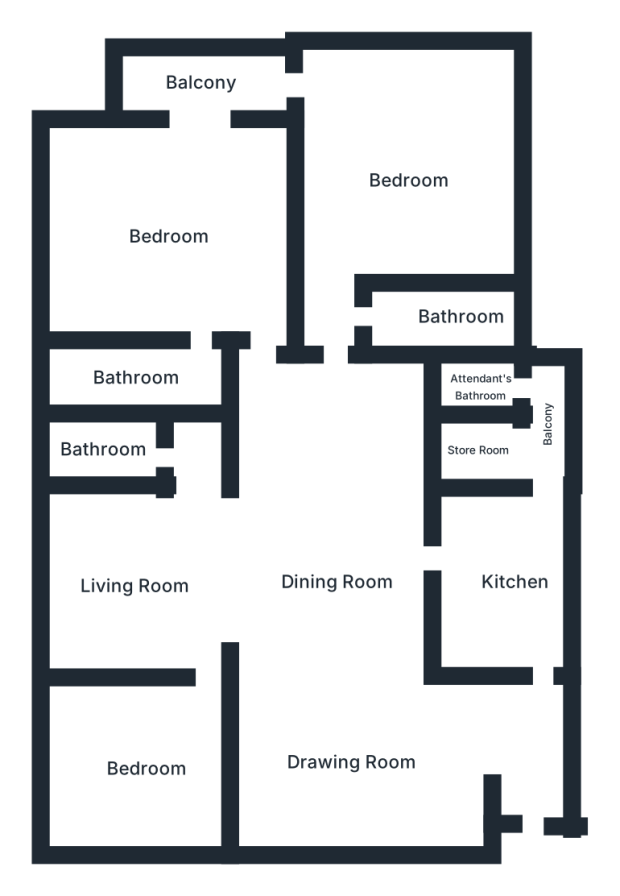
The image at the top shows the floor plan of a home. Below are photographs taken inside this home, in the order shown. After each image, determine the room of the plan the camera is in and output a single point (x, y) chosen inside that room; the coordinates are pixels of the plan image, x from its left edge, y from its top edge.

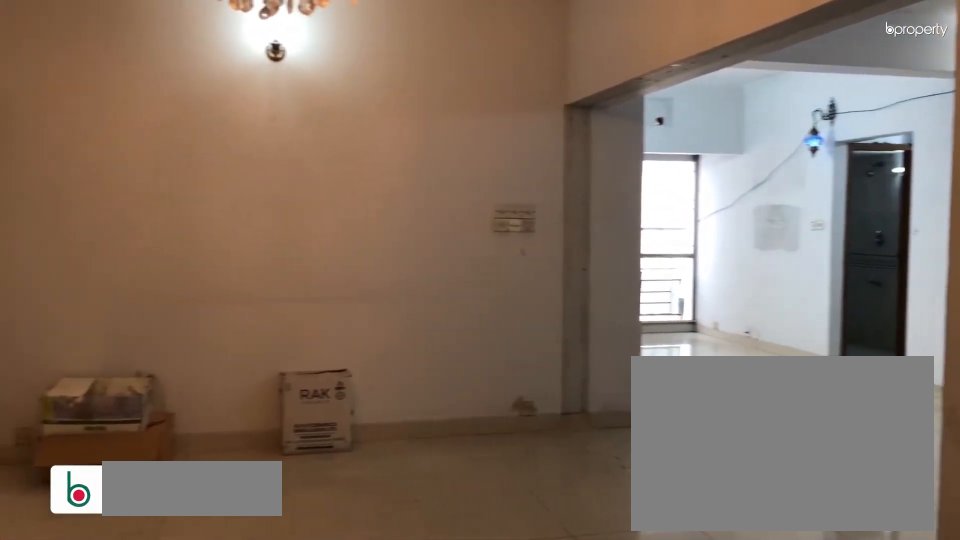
(352, 757)
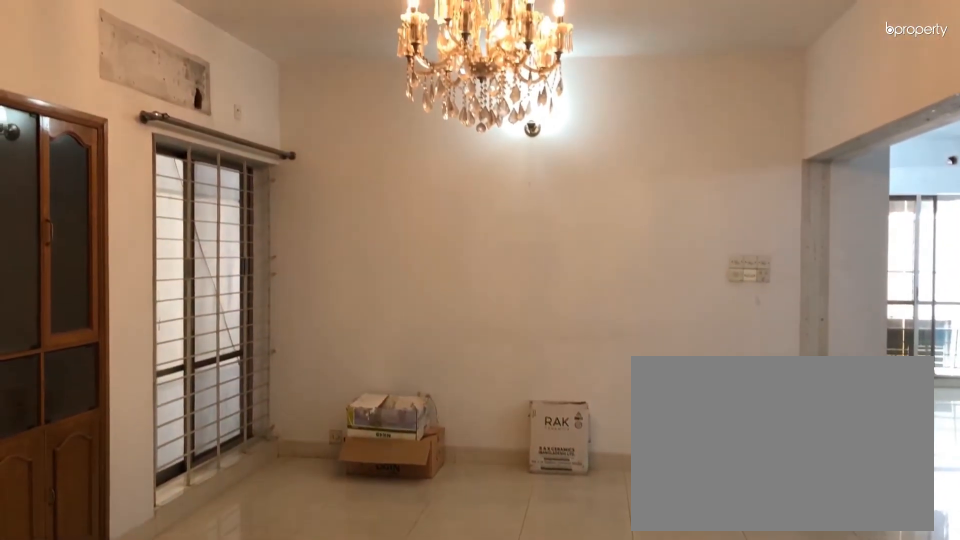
(352, 757)
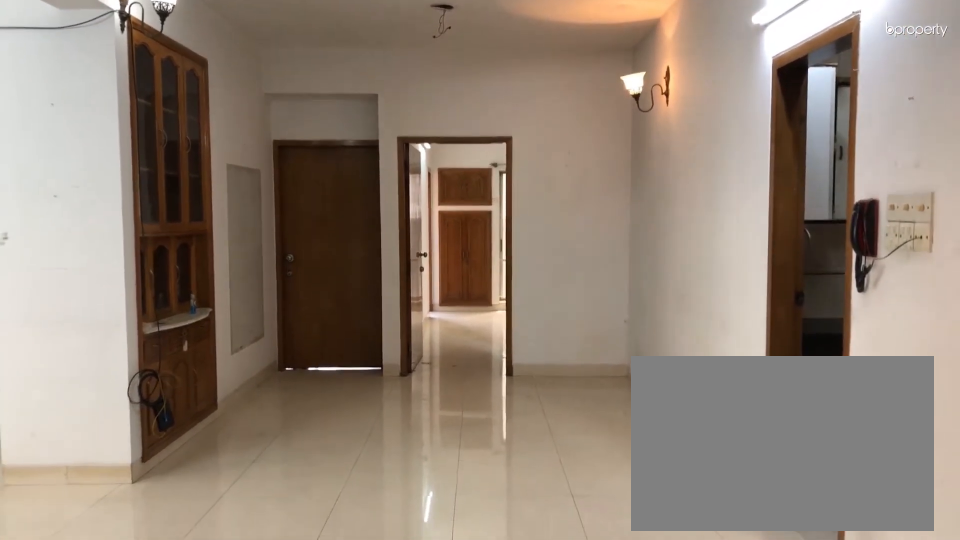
(342, 578)
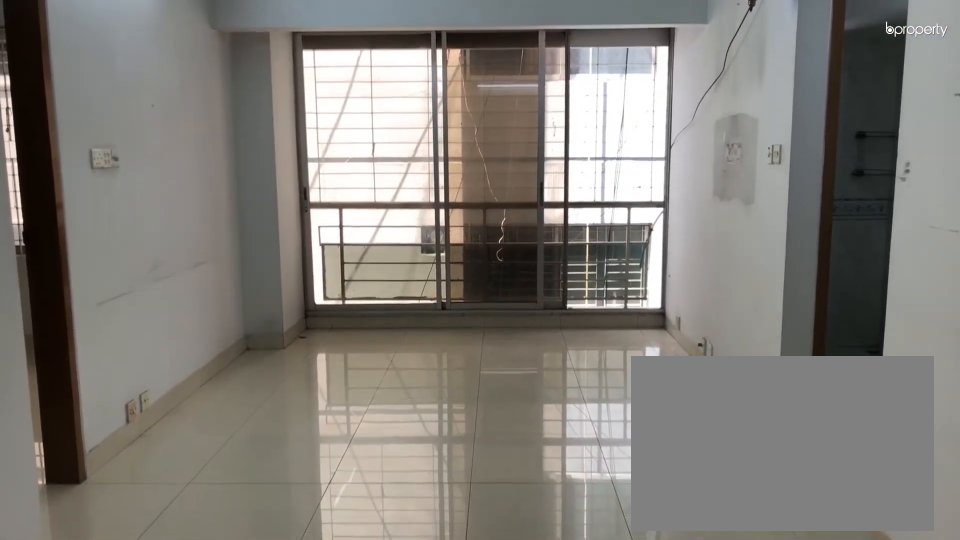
(127, 577)
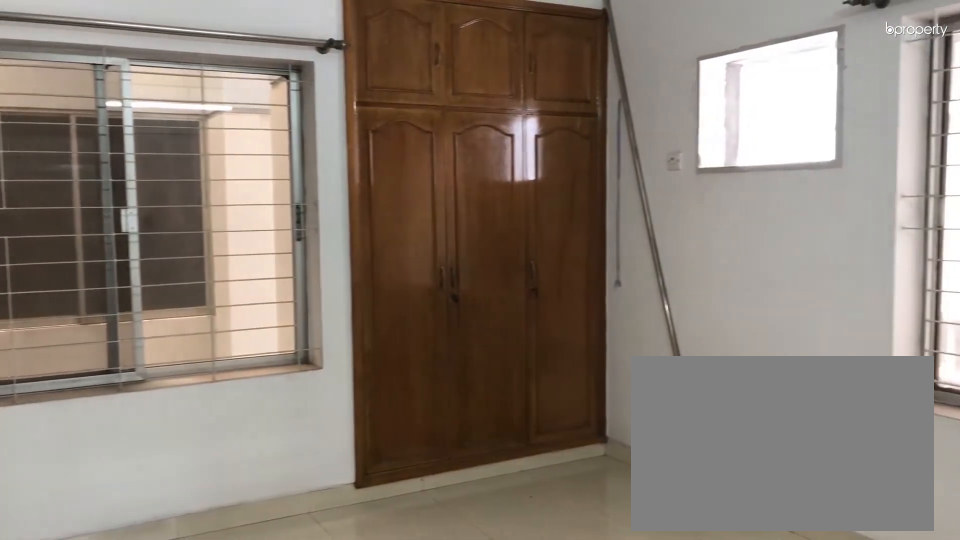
(148, 768)
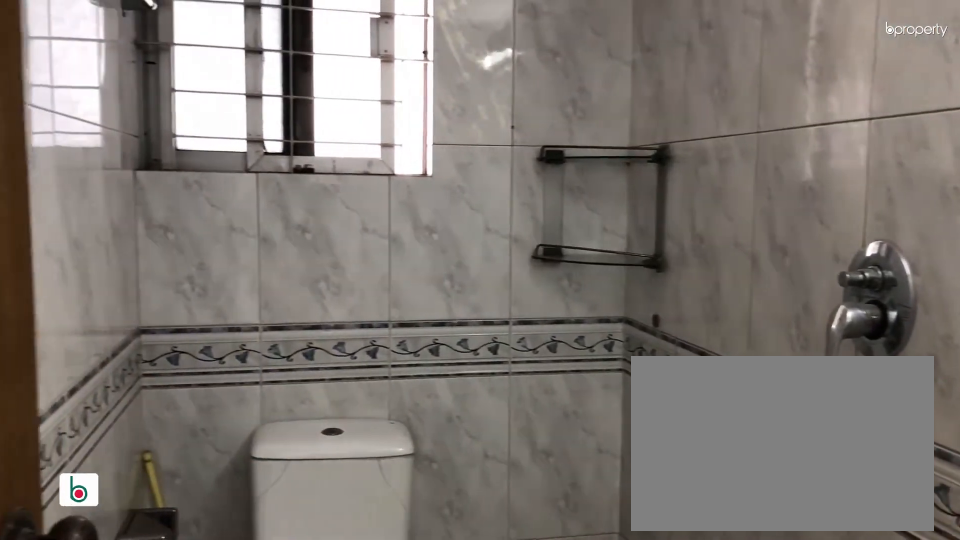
(116, 449)
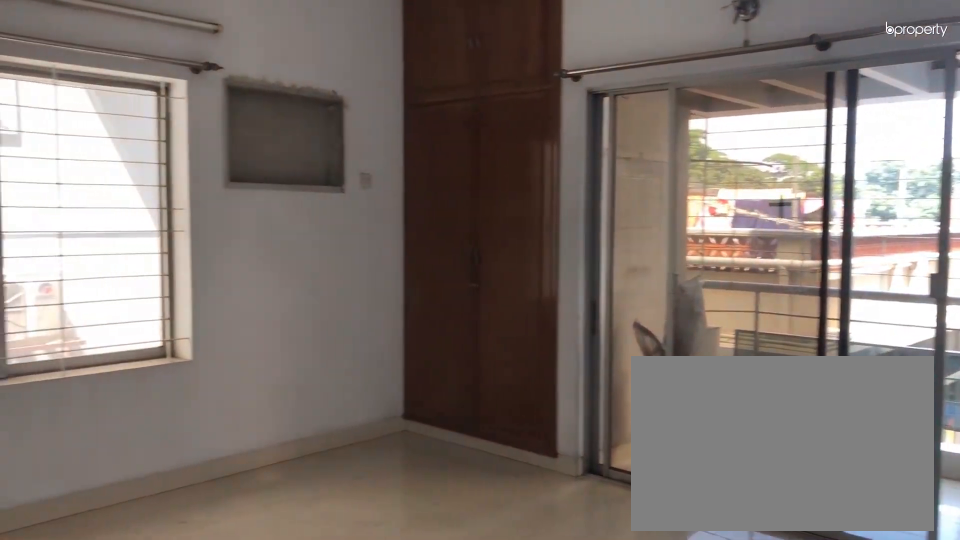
(173, 232)
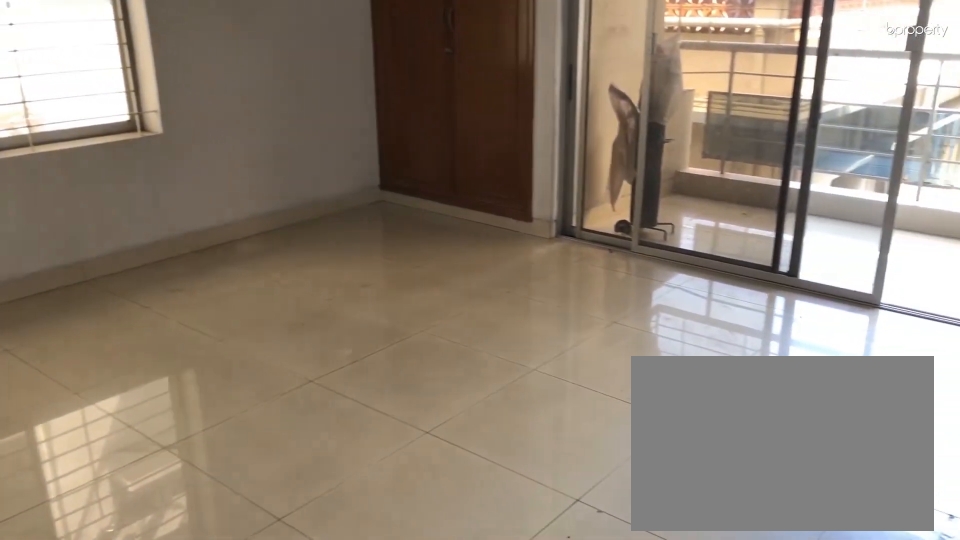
(173, 232)
